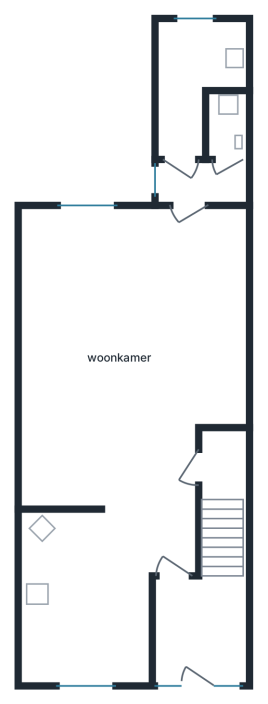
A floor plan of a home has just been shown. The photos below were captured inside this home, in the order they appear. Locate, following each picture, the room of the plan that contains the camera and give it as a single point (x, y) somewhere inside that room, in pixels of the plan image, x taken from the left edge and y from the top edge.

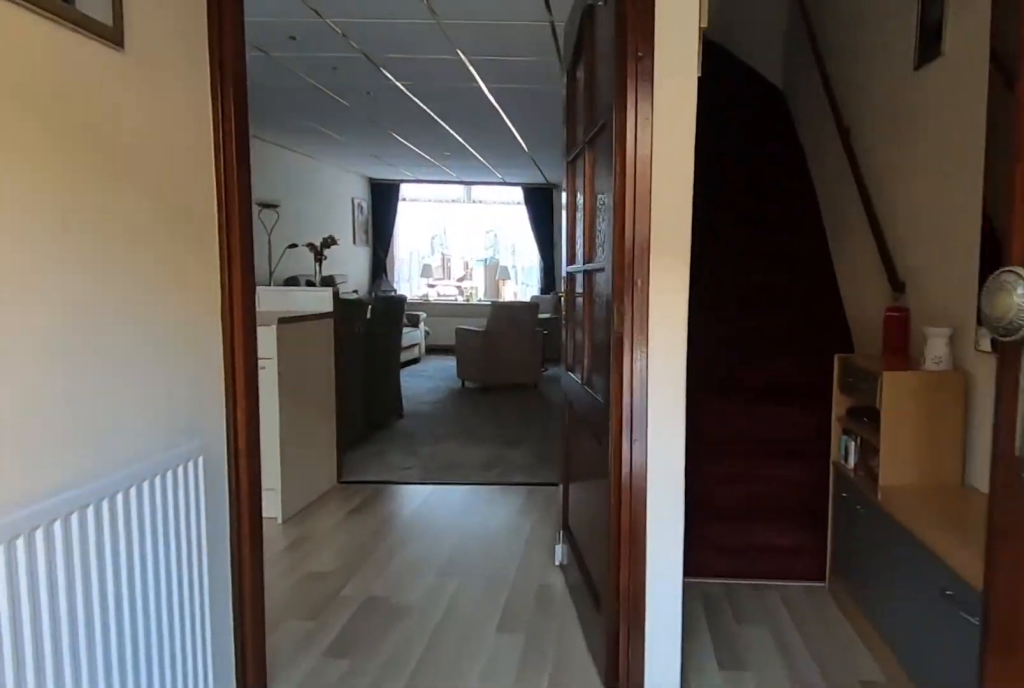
(197, 628)
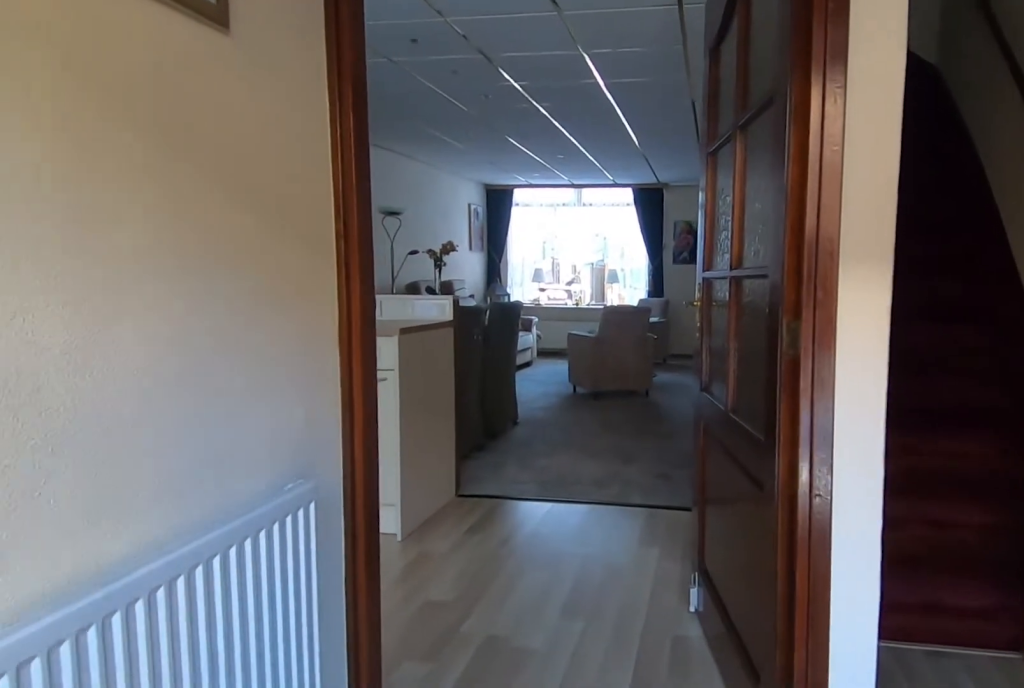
(197, 628)
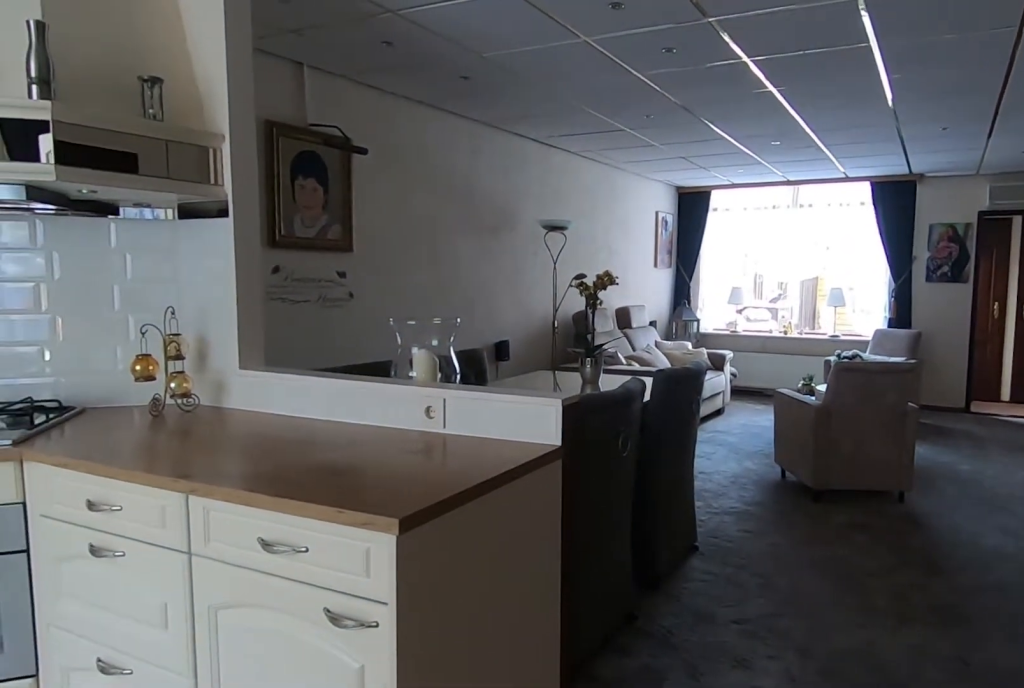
(114, 399)
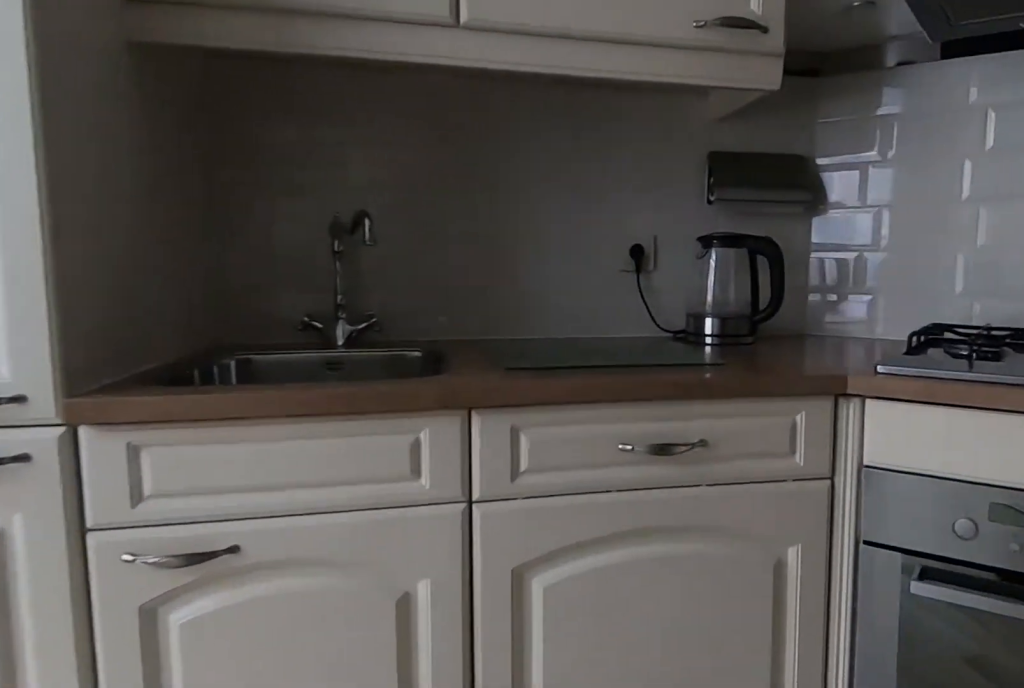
(82, 600)
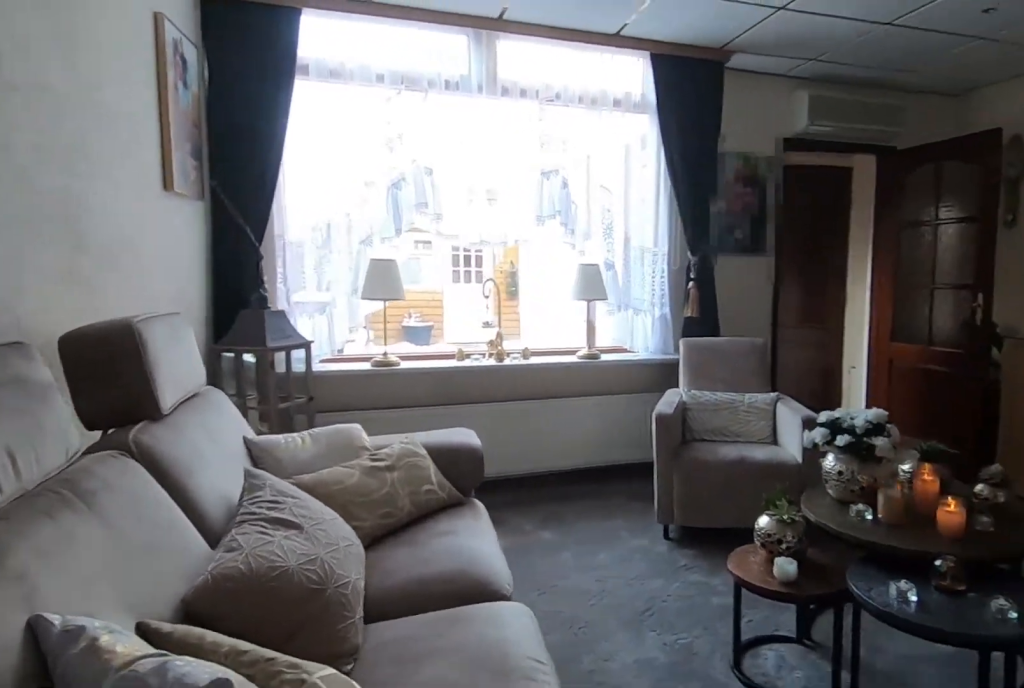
(112, 399)
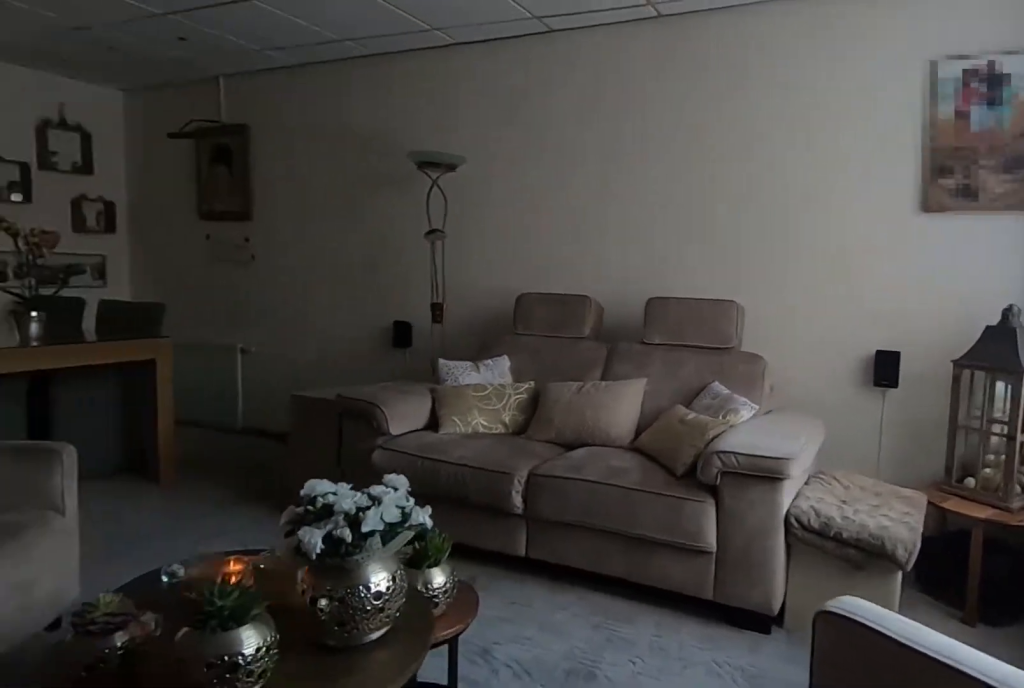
(112, 399)
